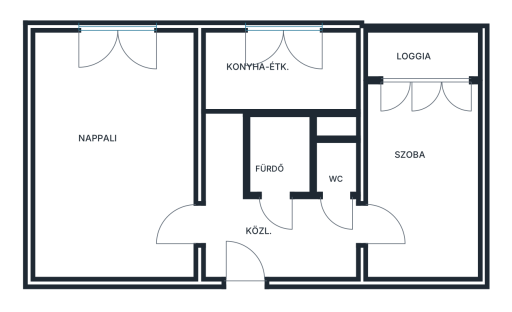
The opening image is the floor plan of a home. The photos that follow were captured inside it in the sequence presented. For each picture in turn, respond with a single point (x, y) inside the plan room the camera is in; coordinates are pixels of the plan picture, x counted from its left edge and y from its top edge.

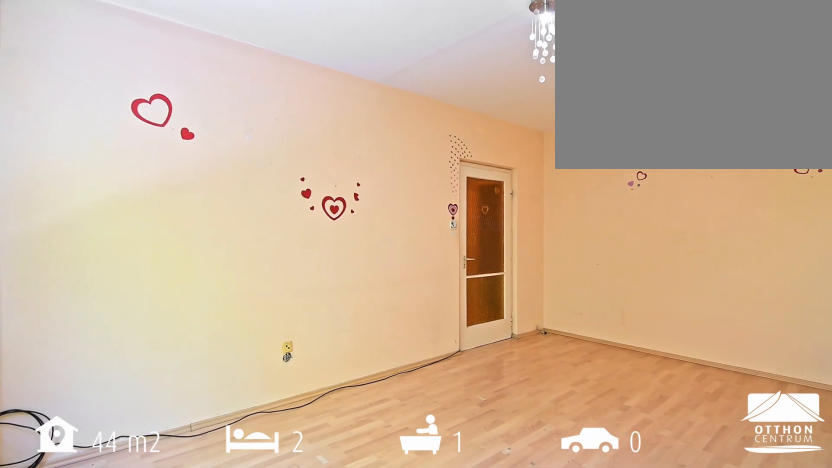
(99, 157)
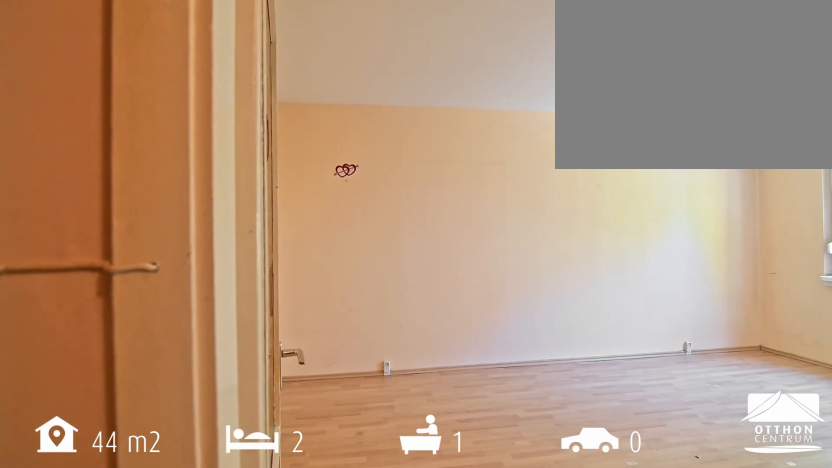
(99, 157)
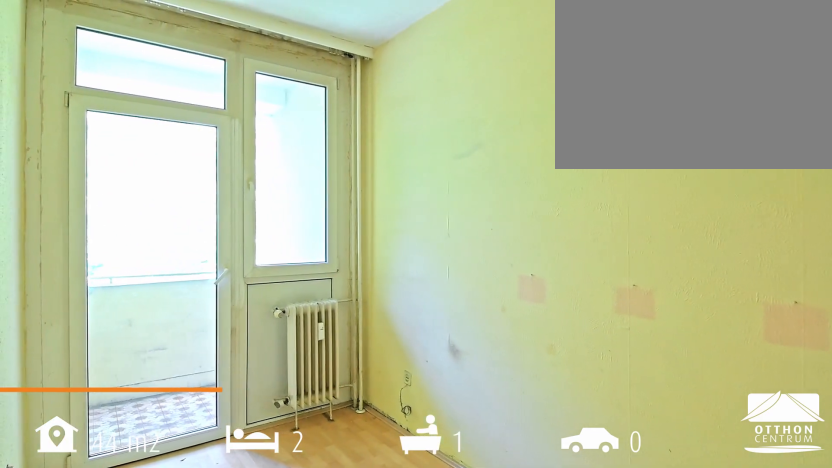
(414, 175)
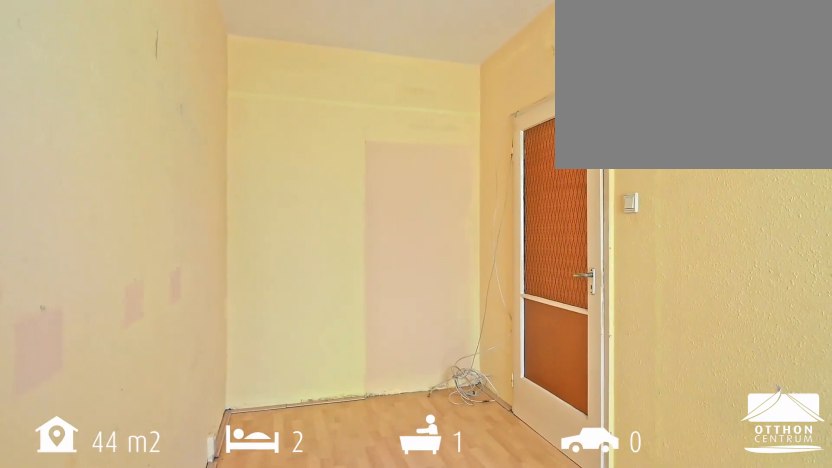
(414, 175)
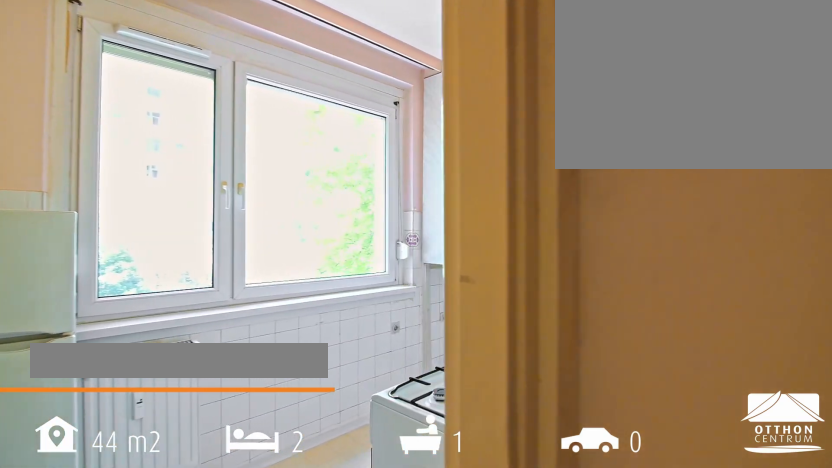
(277, 92)
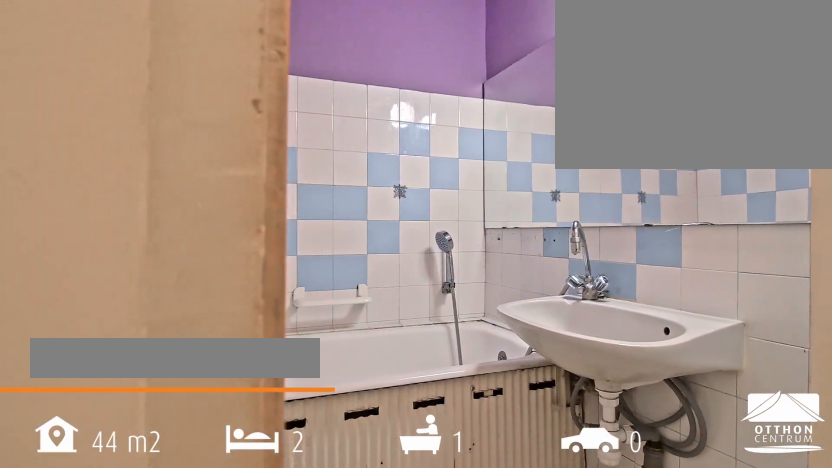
(284, 138)
